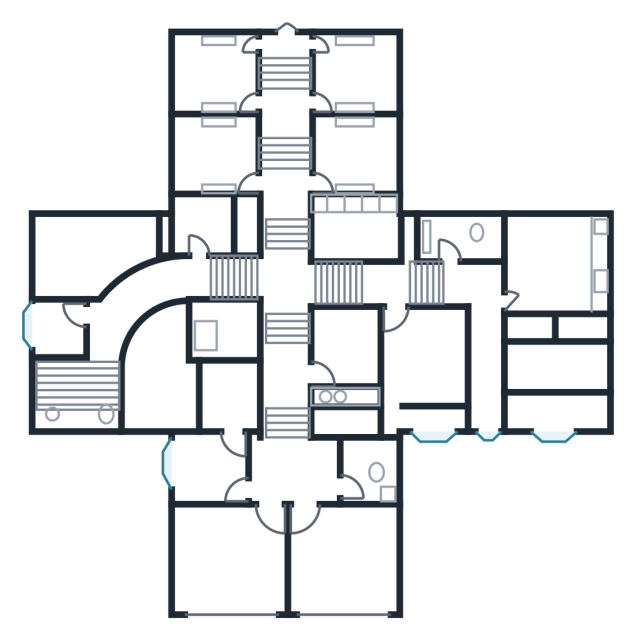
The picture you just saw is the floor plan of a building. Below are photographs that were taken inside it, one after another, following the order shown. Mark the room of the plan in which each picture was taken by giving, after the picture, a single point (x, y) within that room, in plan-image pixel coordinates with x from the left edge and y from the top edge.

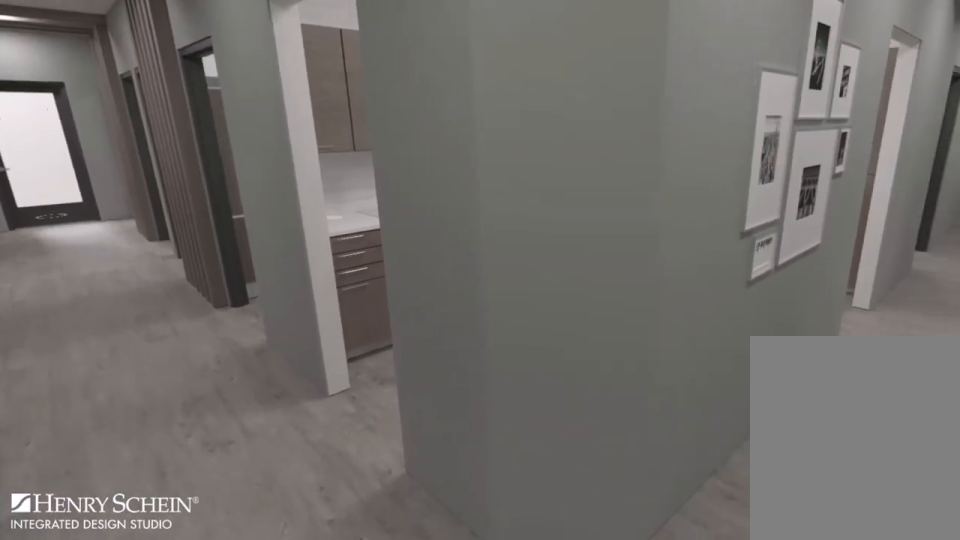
(287, 282)
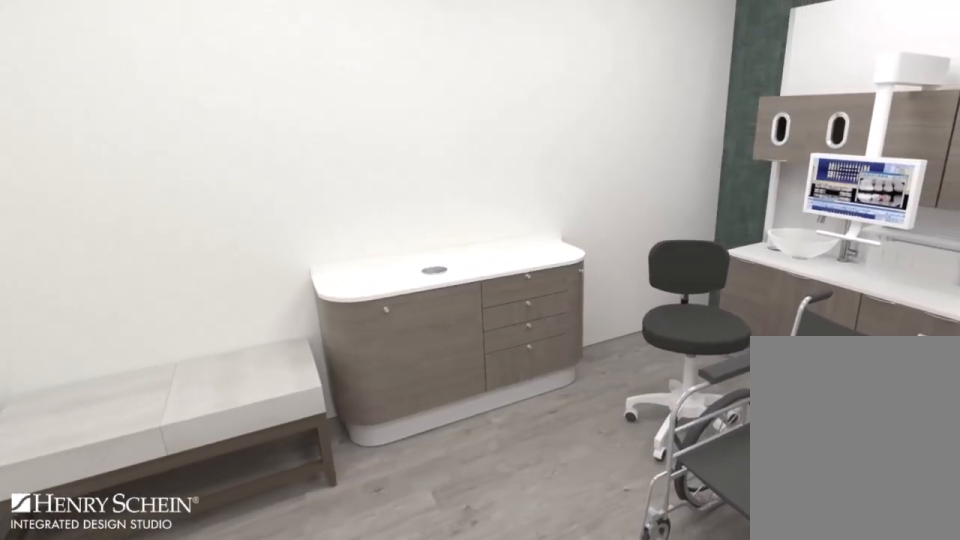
(413, 342)
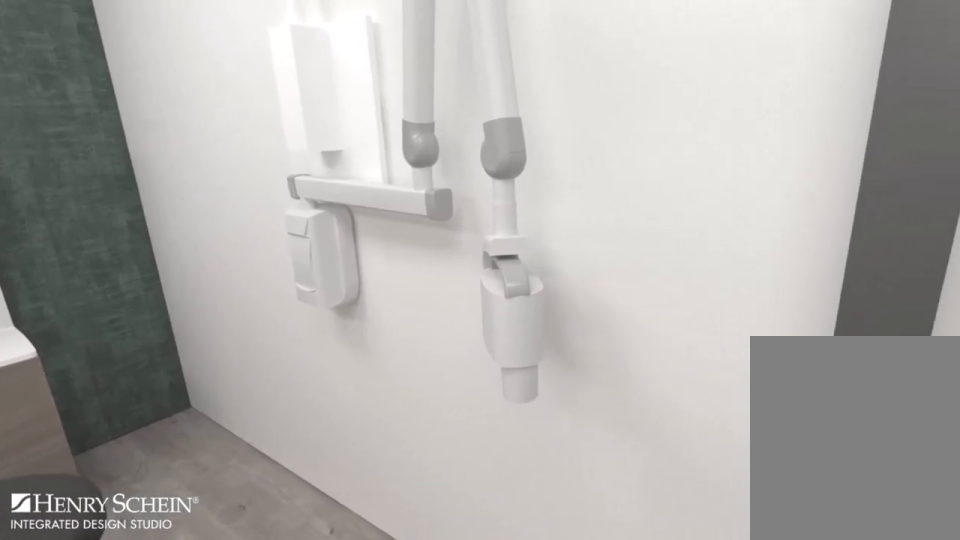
(413, 342)
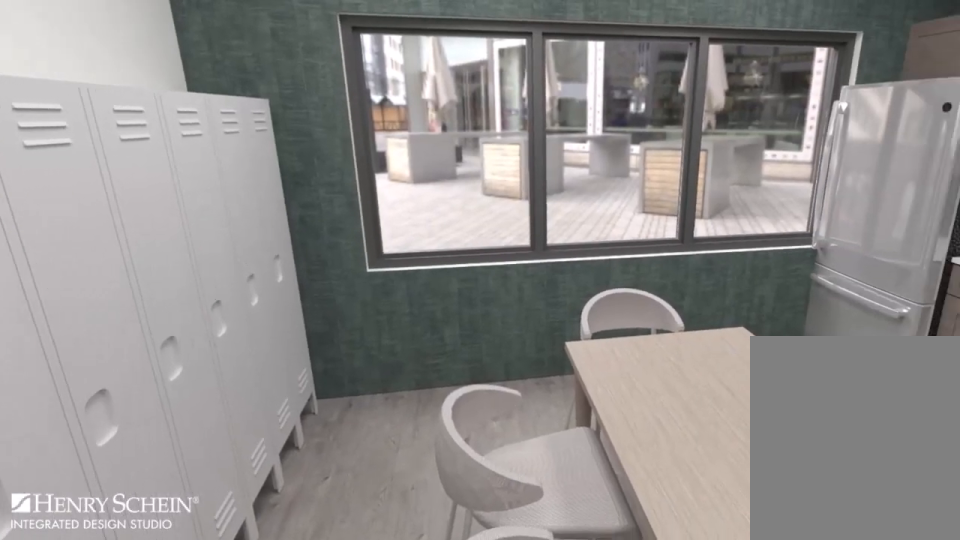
(545, 265)
